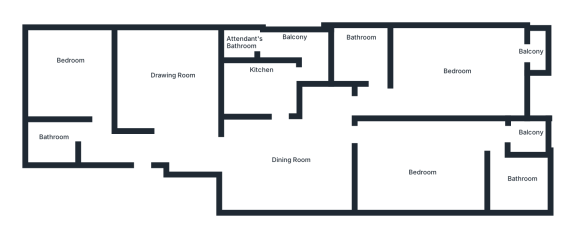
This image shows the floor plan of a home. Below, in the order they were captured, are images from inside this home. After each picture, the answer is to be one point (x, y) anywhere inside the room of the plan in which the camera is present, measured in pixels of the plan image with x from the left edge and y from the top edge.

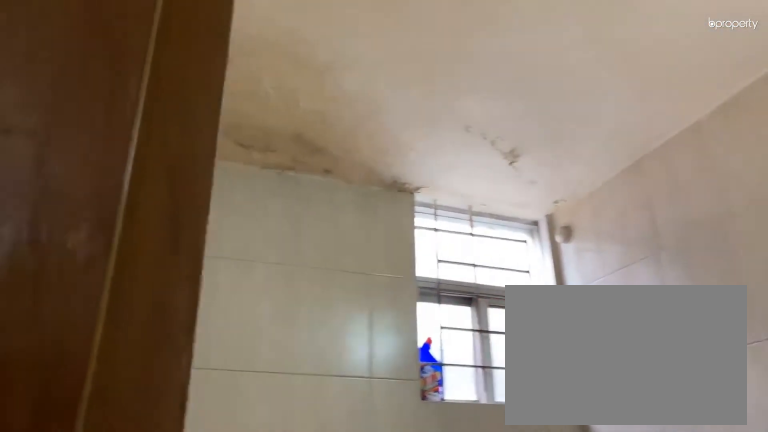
(514, 179)
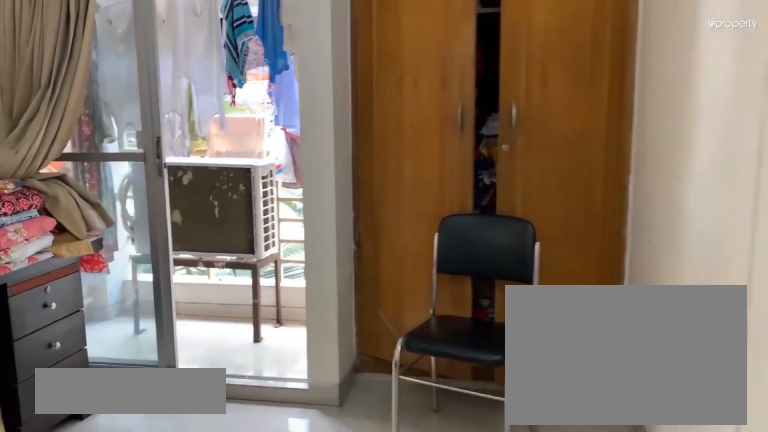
(457, 78)
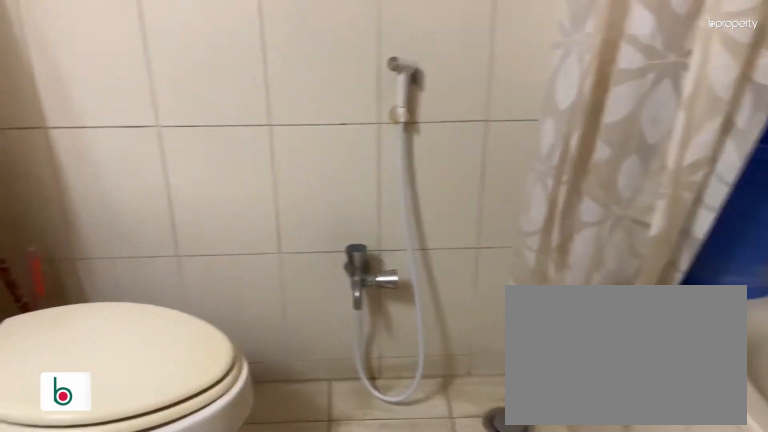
(357, 55)
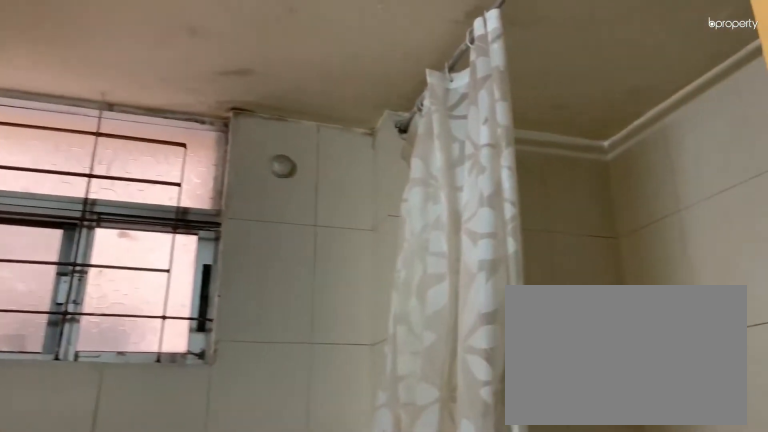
(357, 55)
